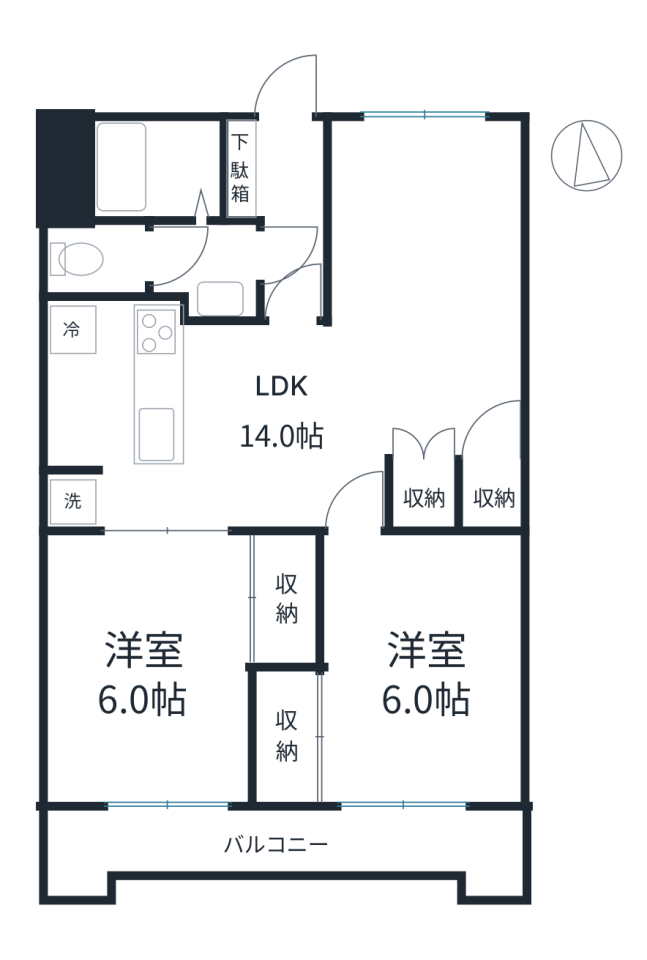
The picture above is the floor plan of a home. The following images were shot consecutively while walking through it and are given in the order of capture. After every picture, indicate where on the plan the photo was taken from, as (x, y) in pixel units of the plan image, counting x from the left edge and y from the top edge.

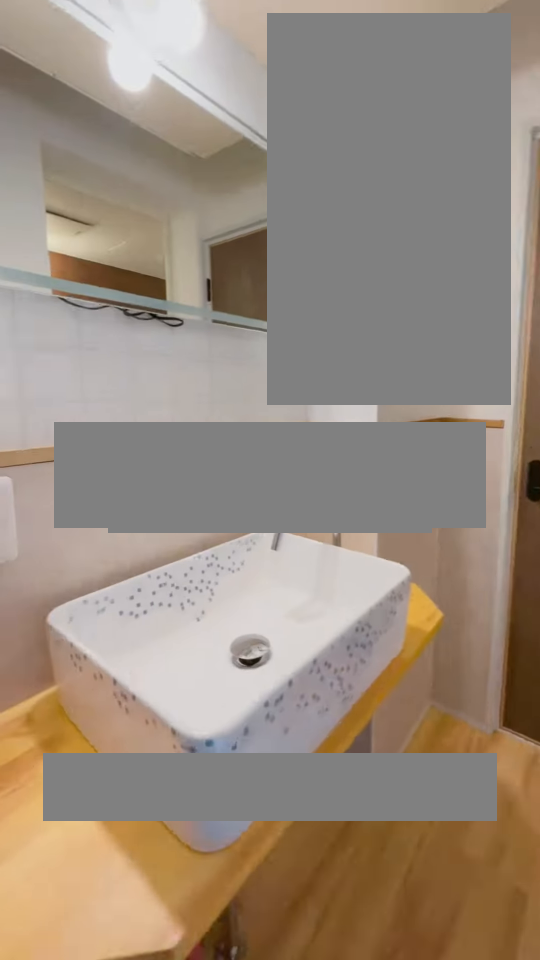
(217, 256)
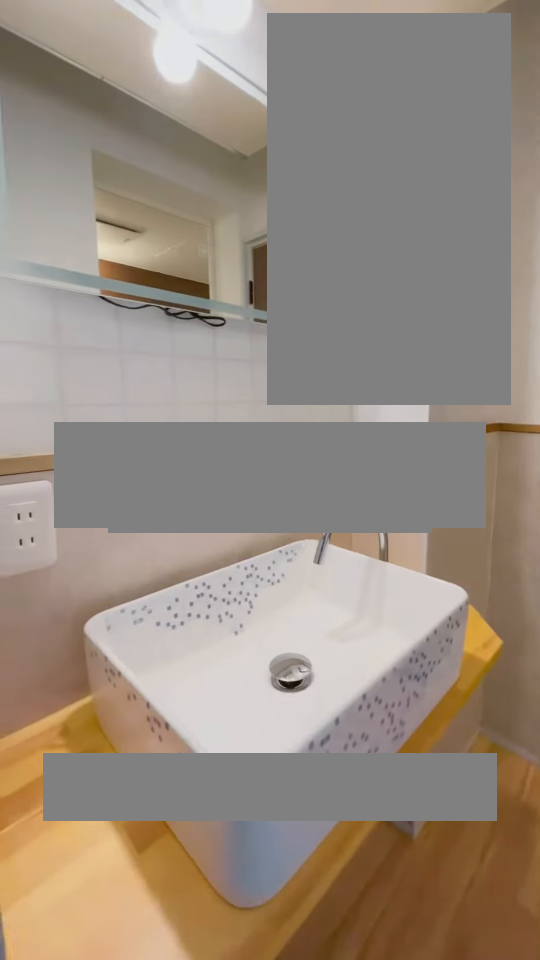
(217, 260)
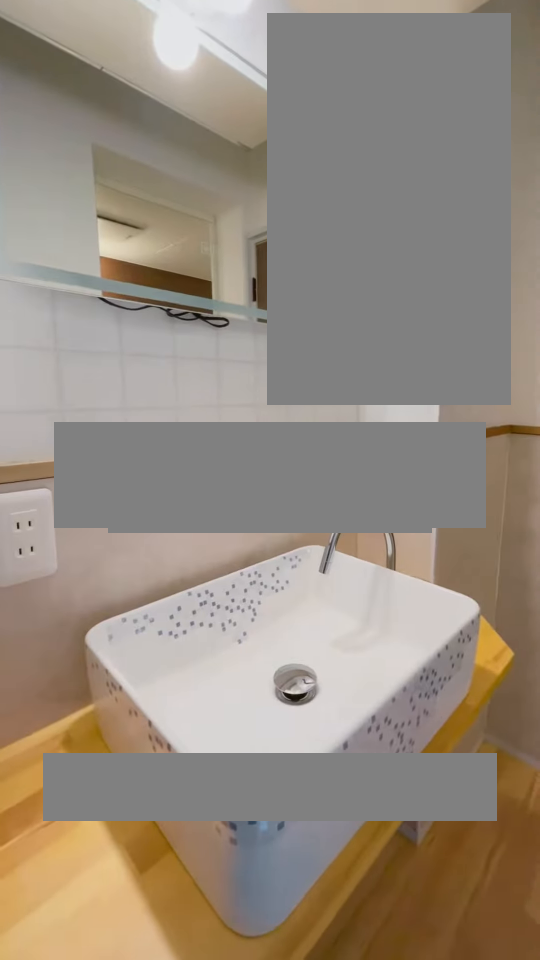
(217, 261)
